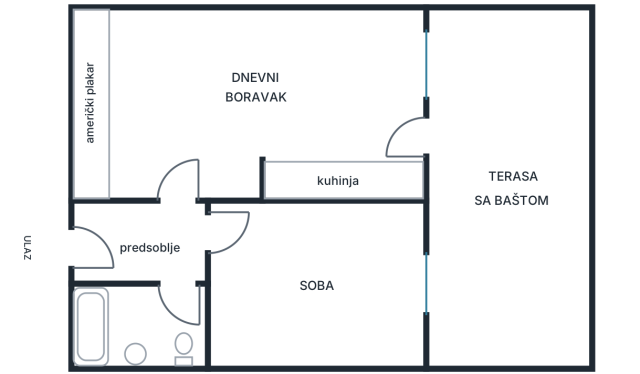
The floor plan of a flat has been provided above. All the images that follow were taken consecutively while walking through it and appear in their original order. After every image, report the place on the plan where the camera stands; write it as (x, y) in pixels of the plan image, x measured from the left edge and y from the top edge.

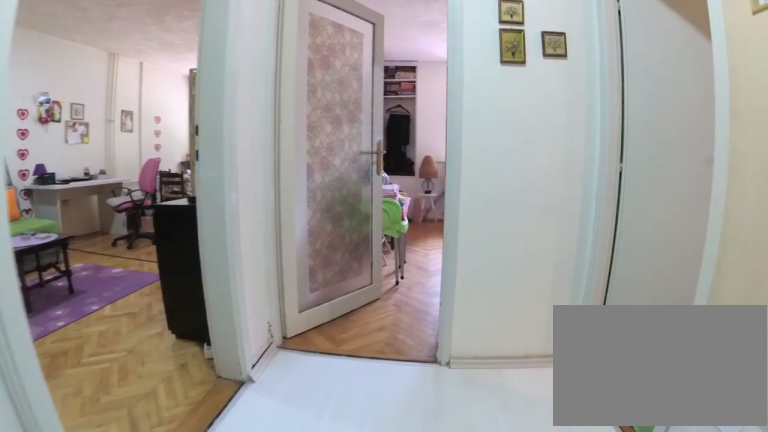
(73, 235)
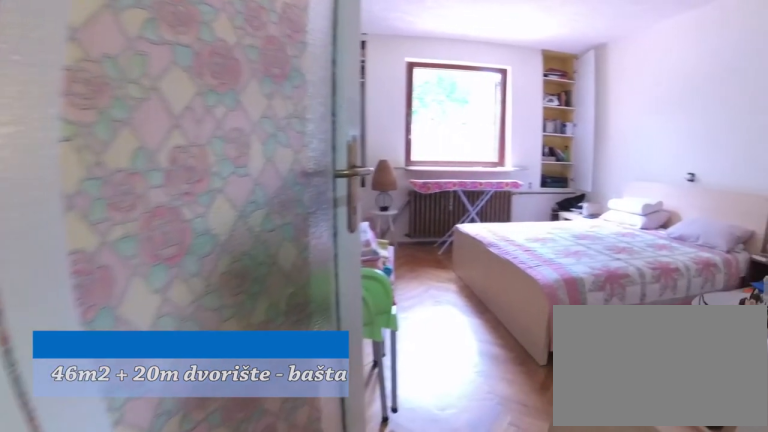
(172, 239)
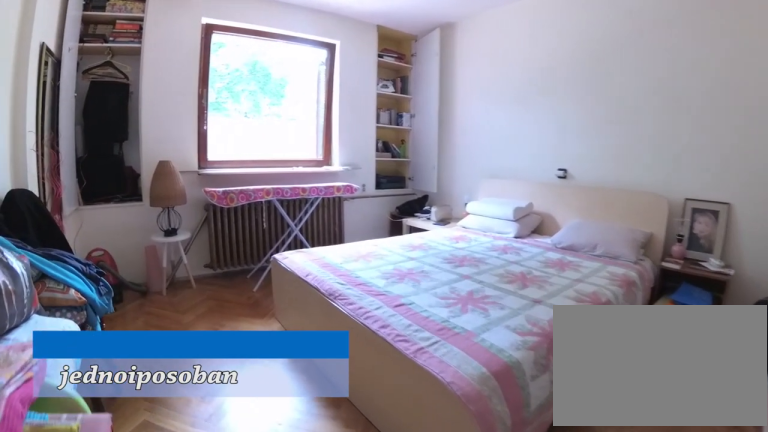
(233, 256)
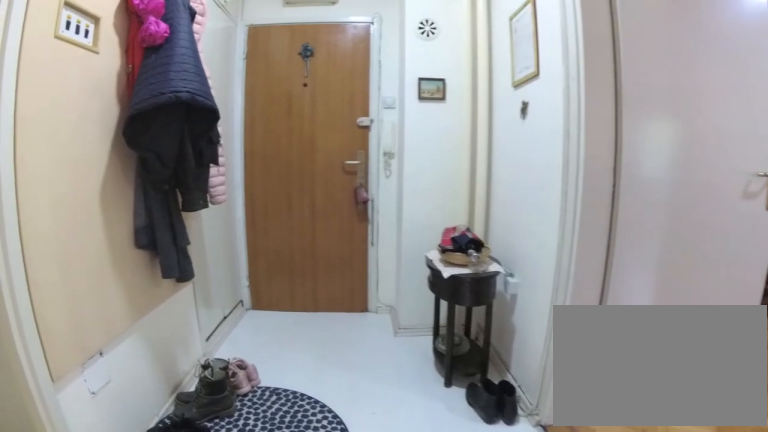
(226, 236)
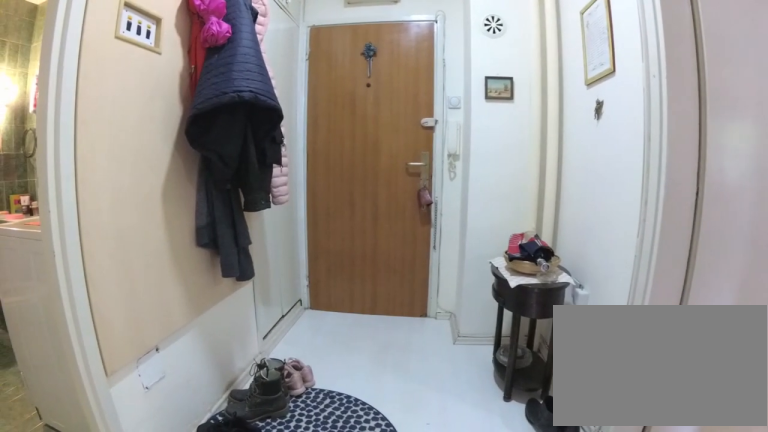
(216, 237)
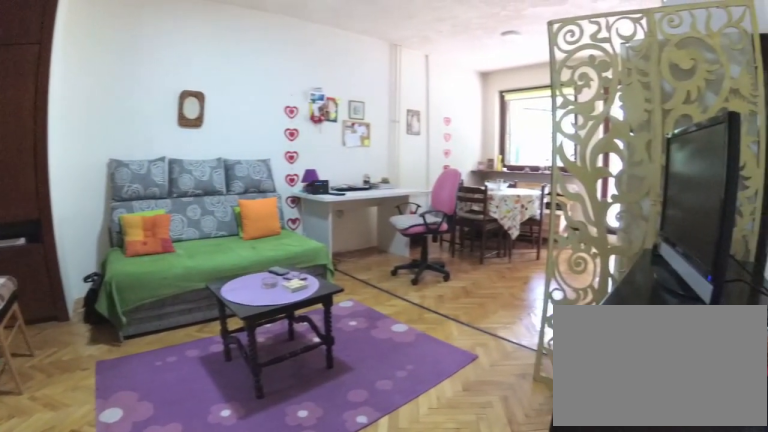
(180, 218)
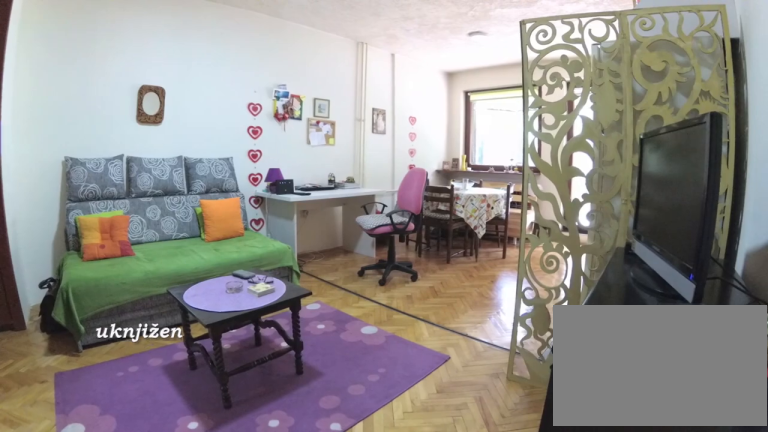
(184, 204)
